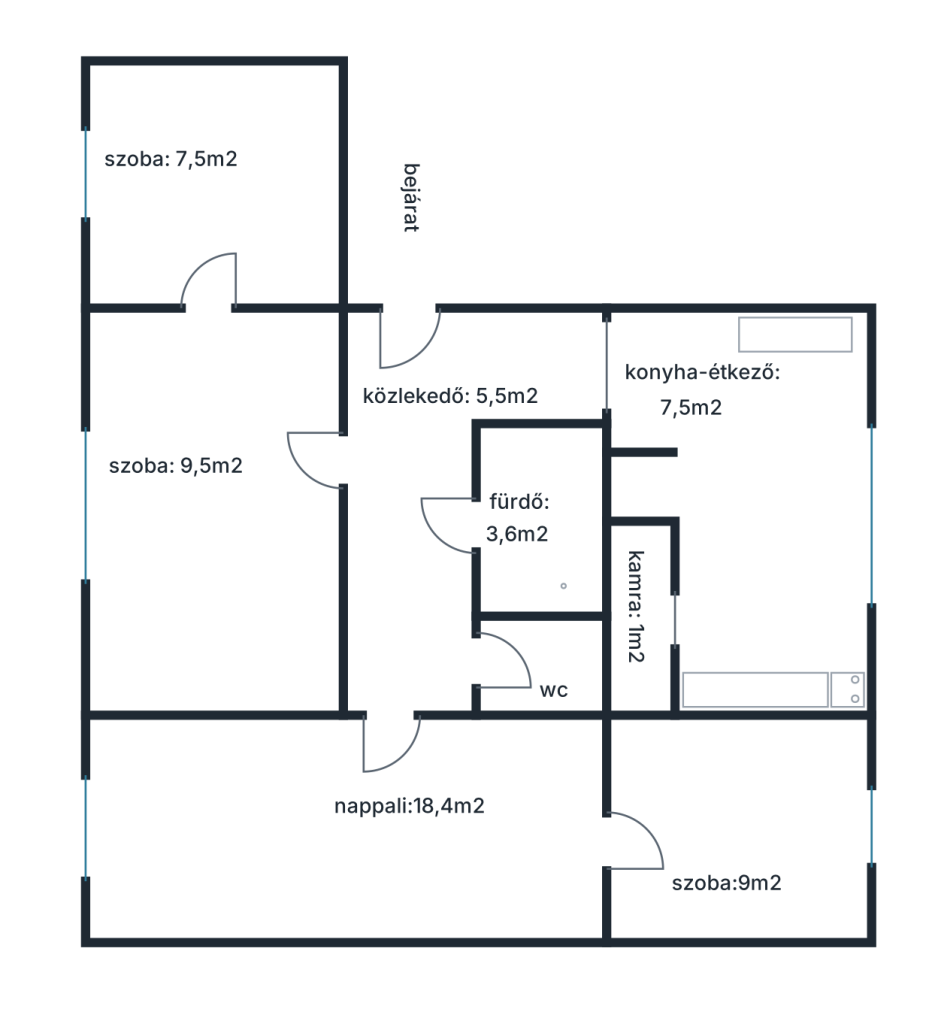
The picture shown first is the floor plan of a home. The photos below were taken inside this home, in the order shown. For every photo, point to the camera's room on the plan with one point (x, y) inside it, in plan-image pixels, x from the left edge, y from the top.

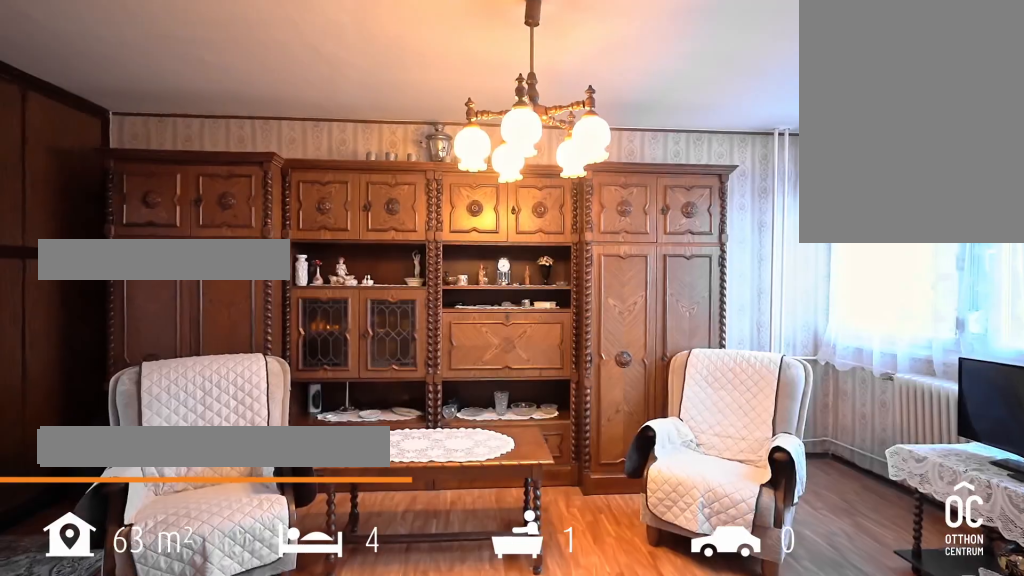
(348, 821)
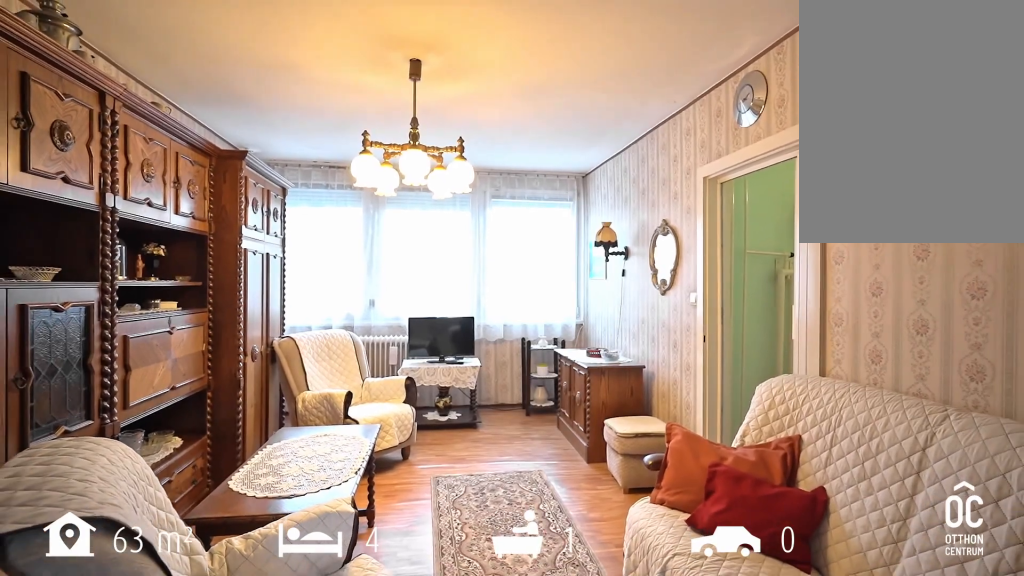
(348, 821)
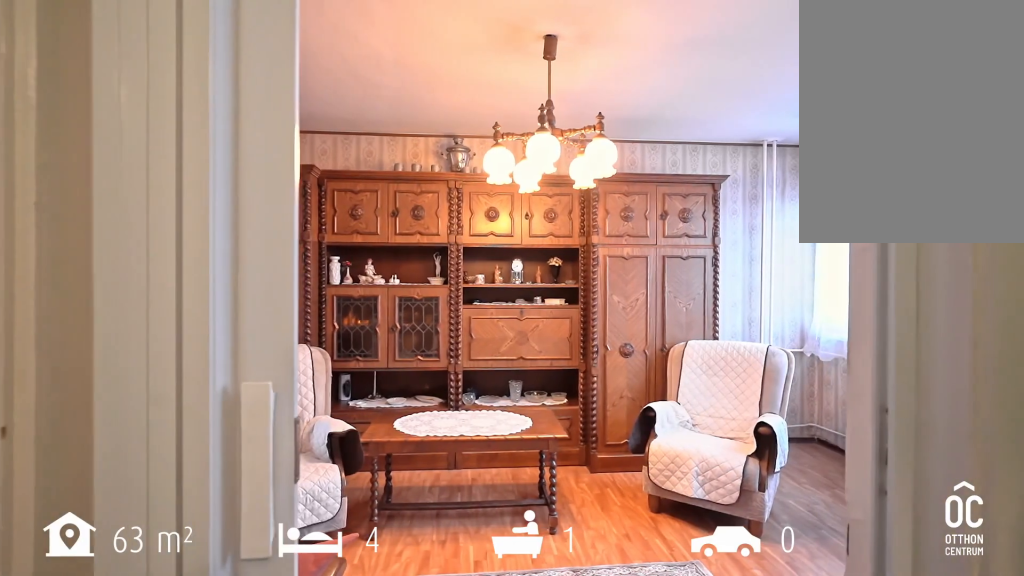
(390, 675)
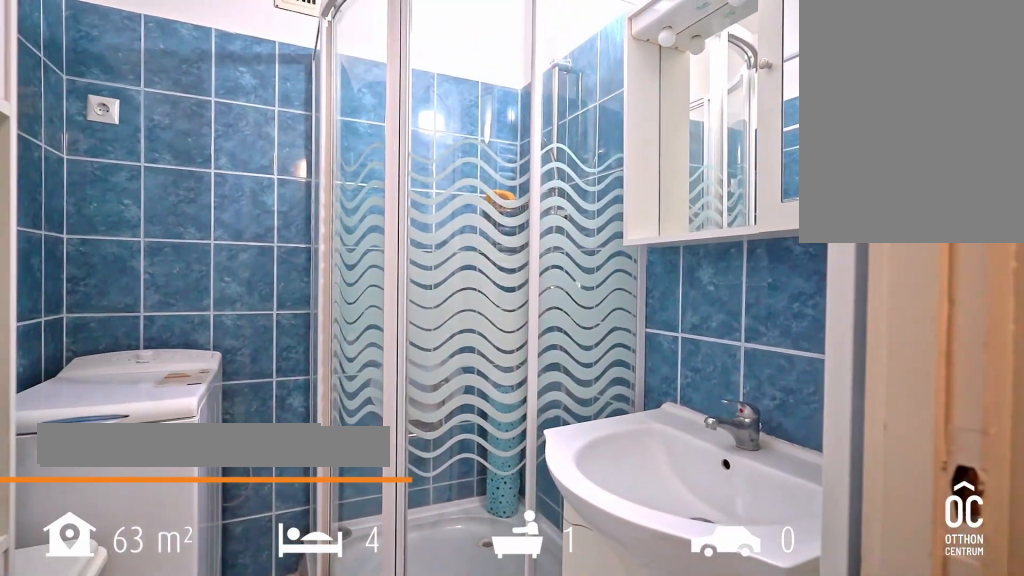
(539, 517)
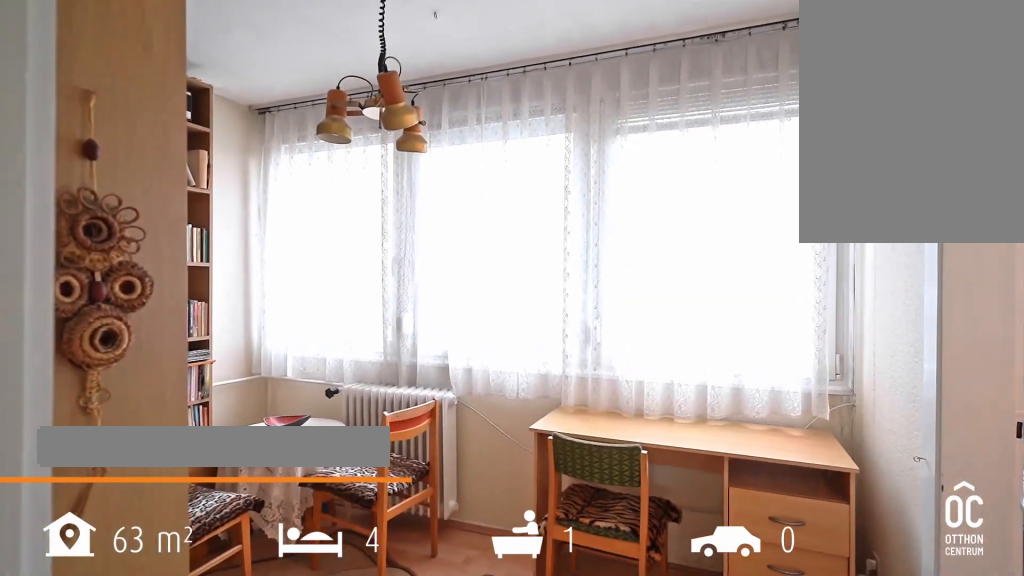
(209, 515)
